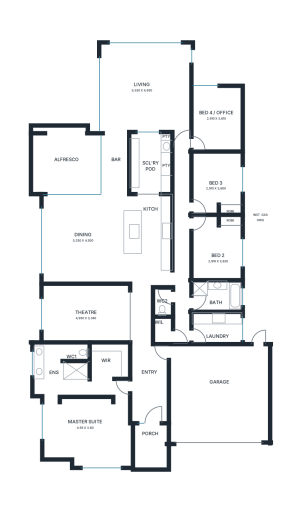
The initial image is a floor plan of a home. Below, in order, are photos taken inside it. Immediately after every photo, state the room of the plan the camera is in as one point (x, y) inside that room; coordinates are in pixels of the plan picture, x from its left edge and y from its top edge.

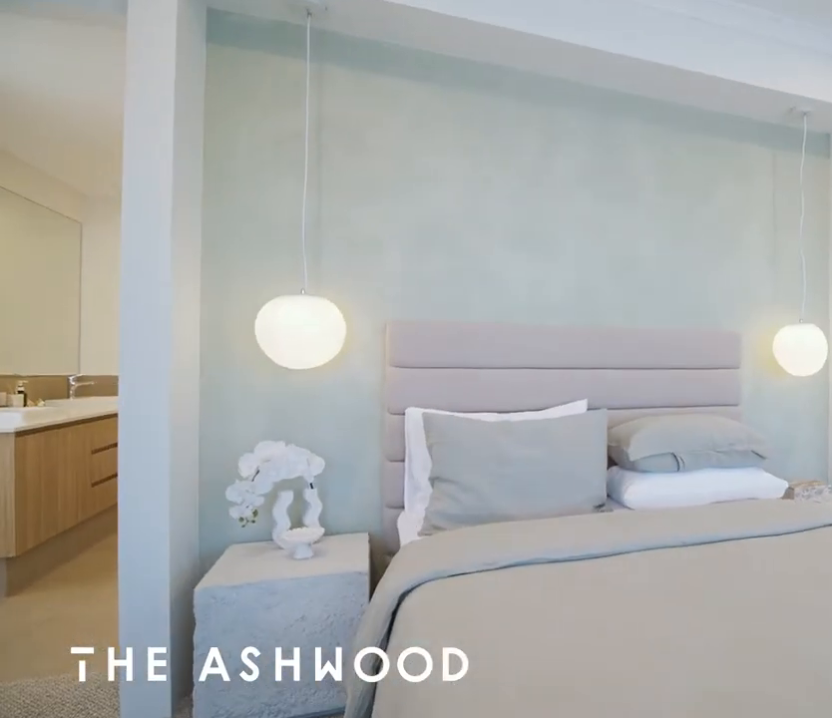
(85, 402)
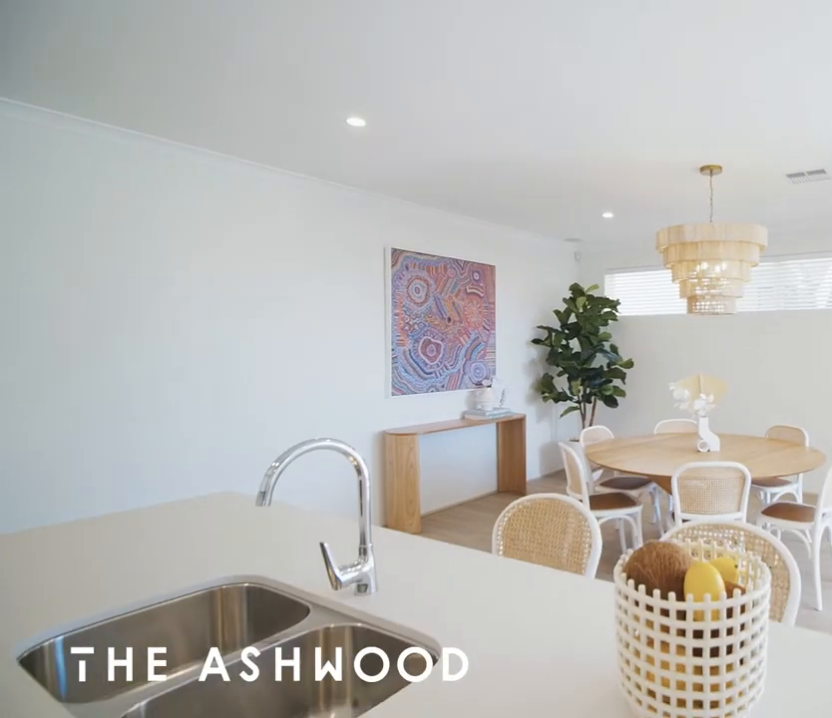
(106, 238)
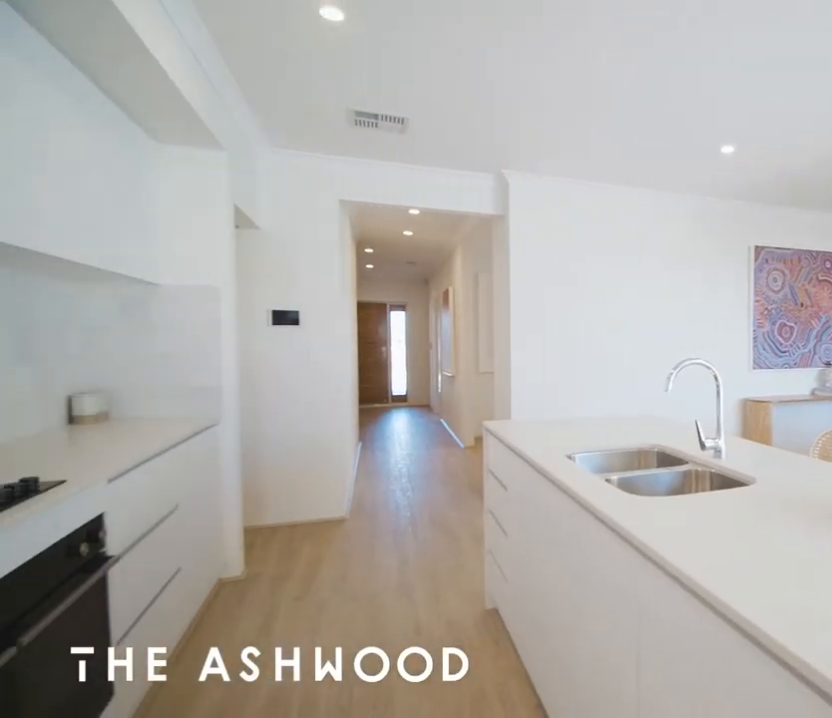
(106, 238)
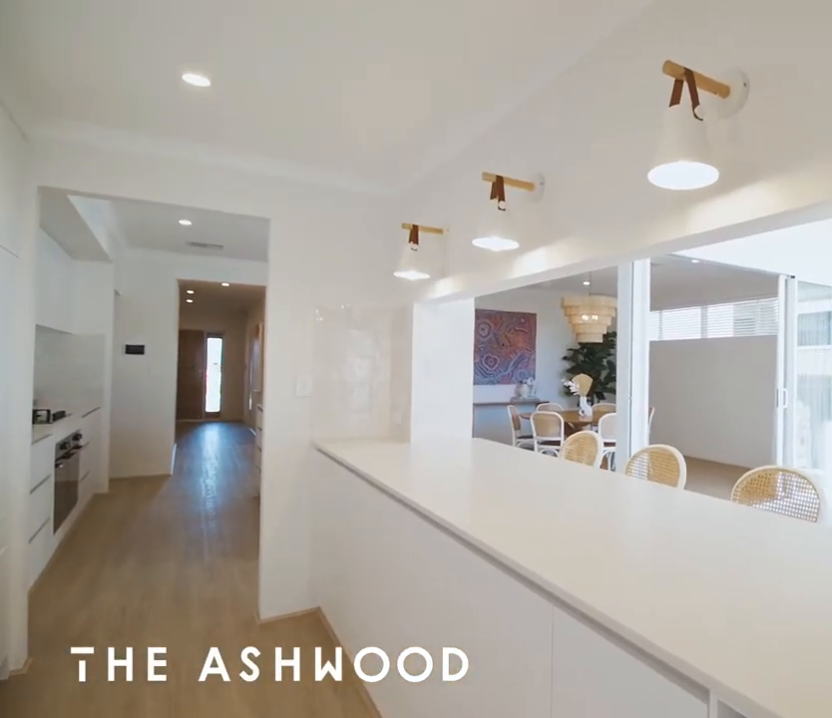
(136, 162)
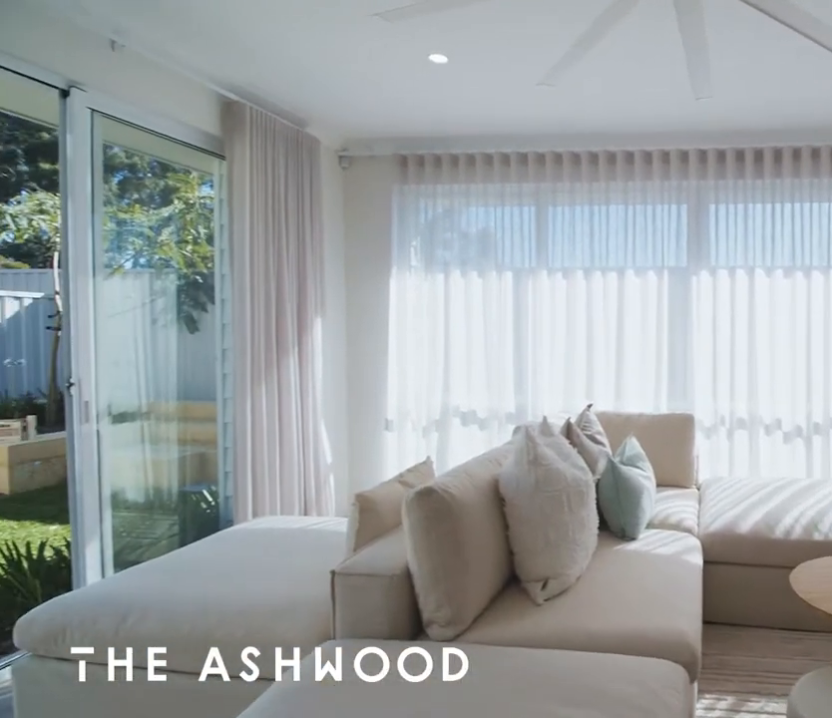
(145, 87)
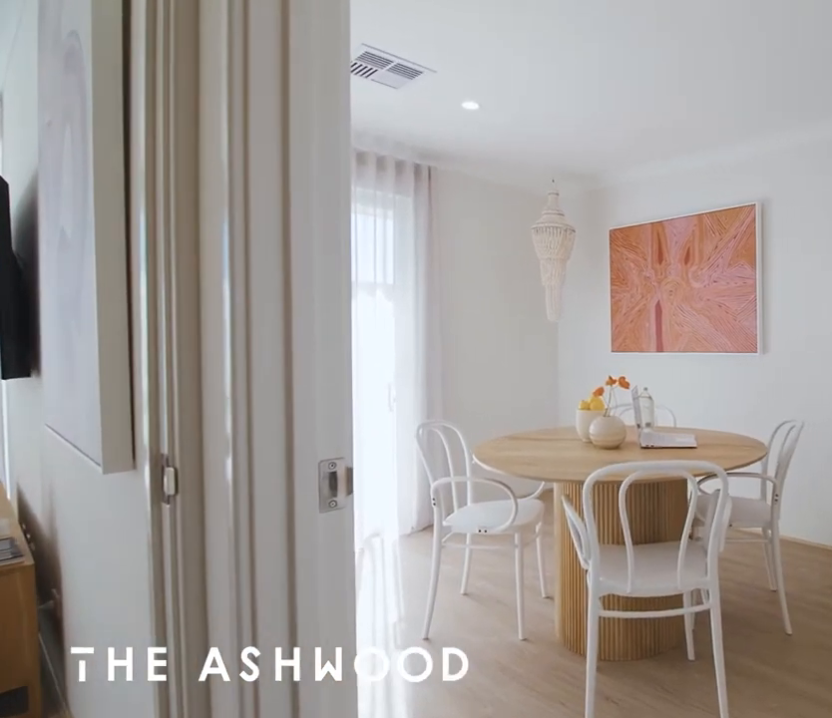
(216, 119)
